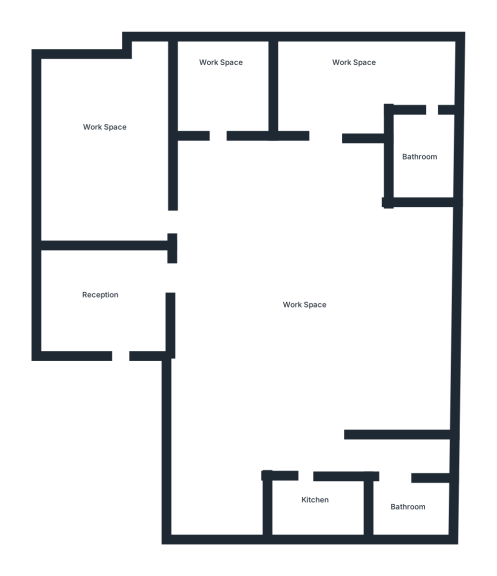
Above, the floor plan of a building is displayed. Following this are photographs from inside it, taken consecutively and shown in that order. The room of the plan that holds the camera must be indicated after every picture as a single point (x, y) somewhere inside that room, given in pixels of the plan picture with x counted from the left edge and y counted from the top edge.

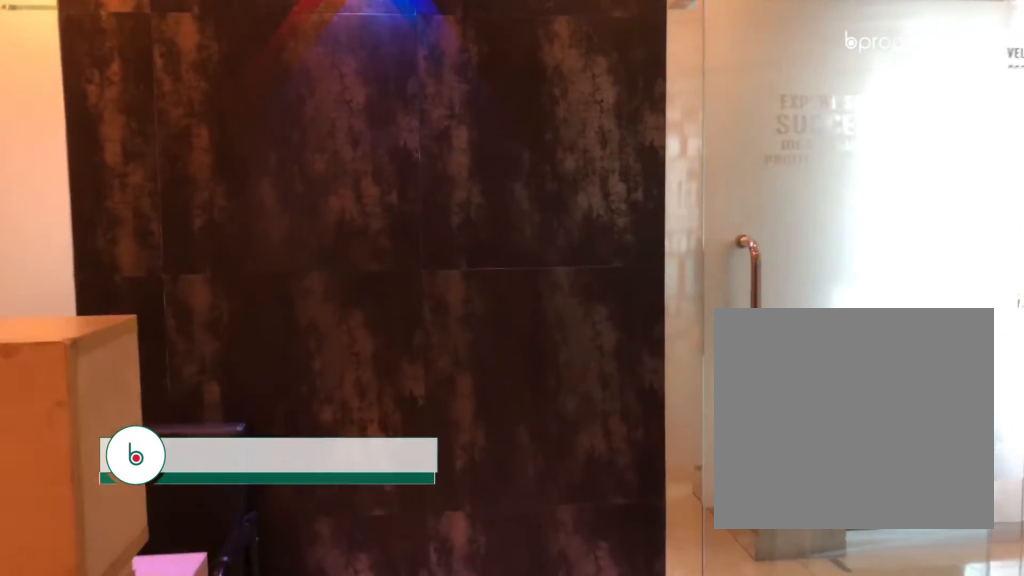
(112, 313)
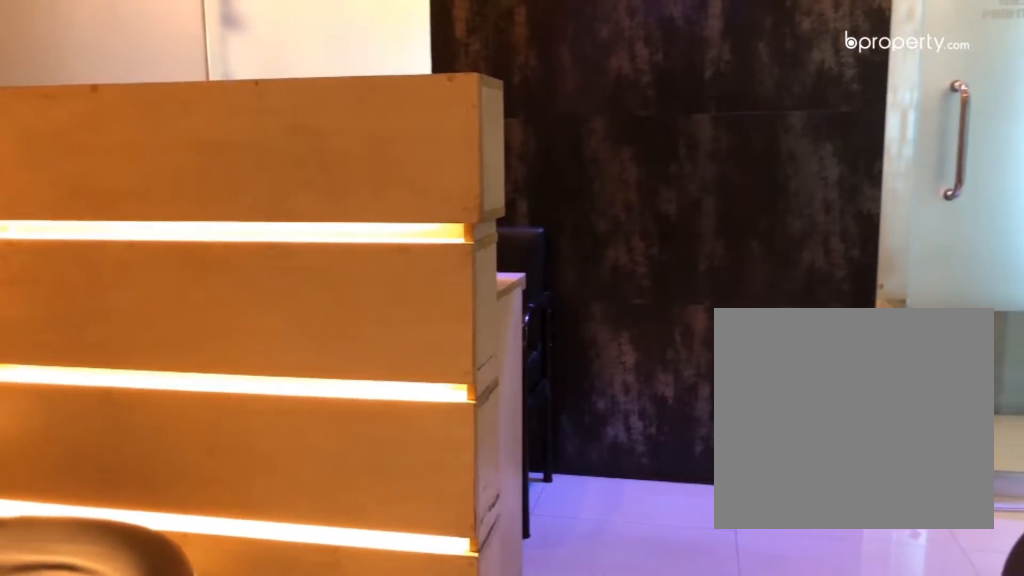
(111, 312)
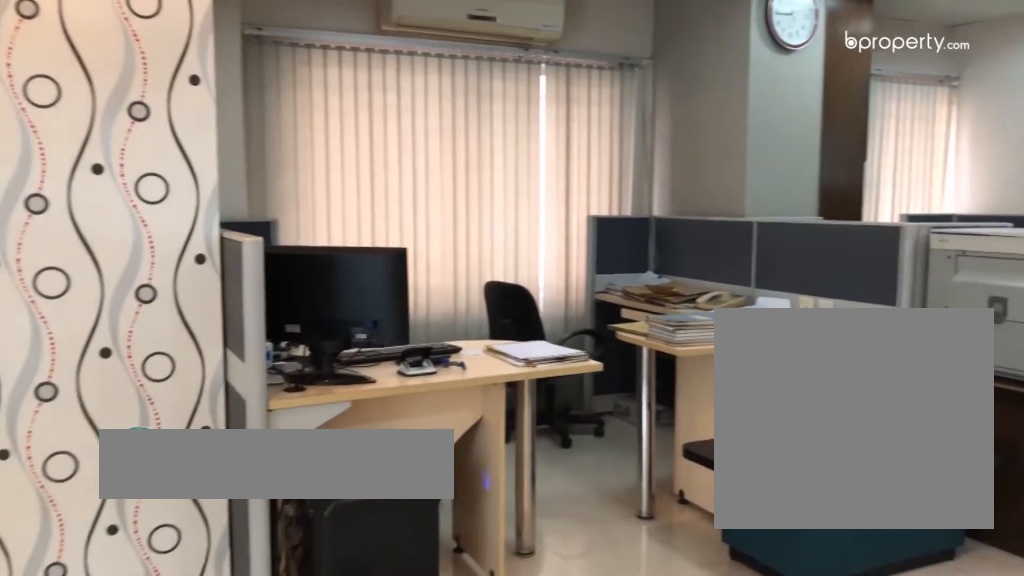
(308, 319)
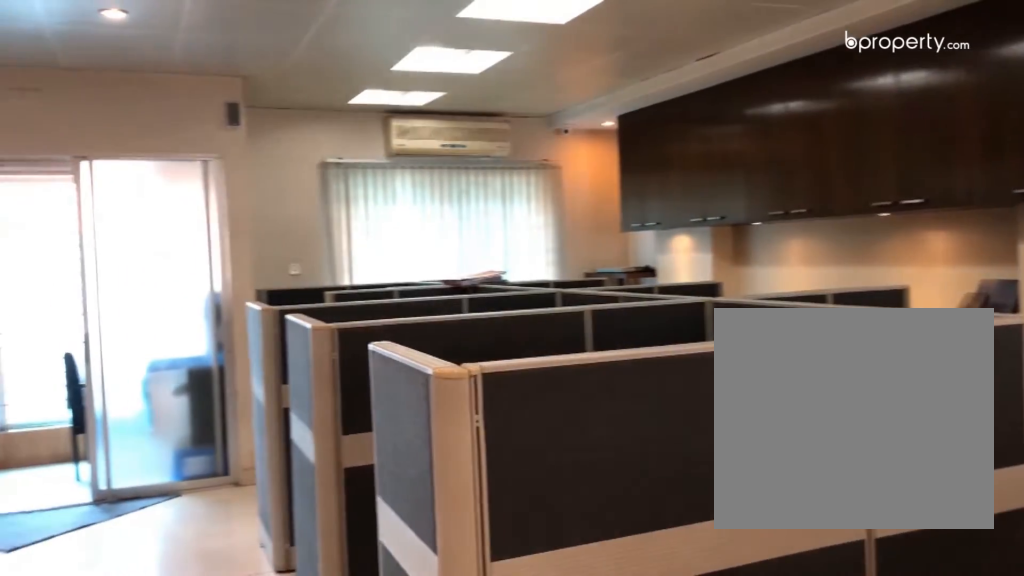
(308, 318)
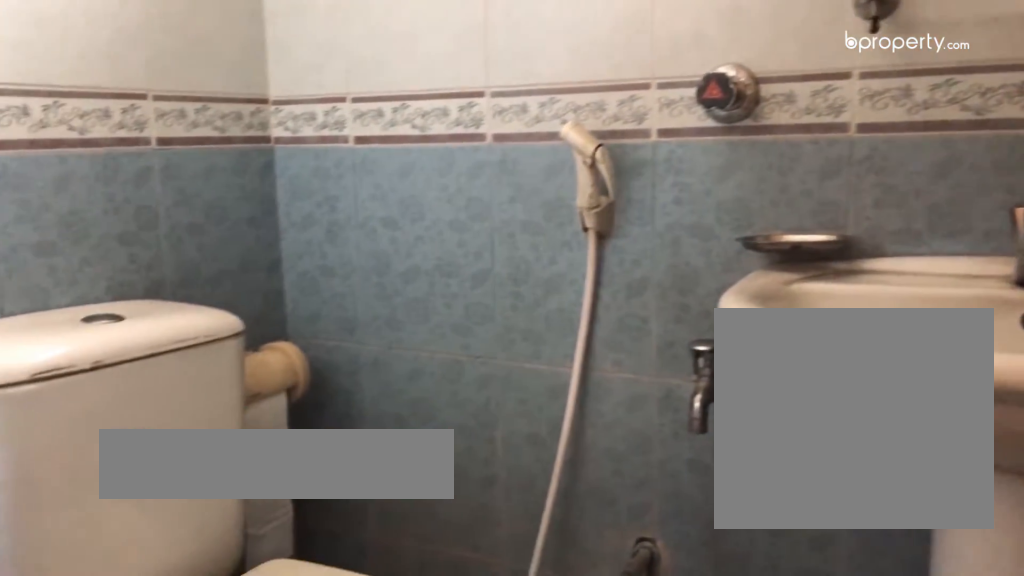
(409, 513)
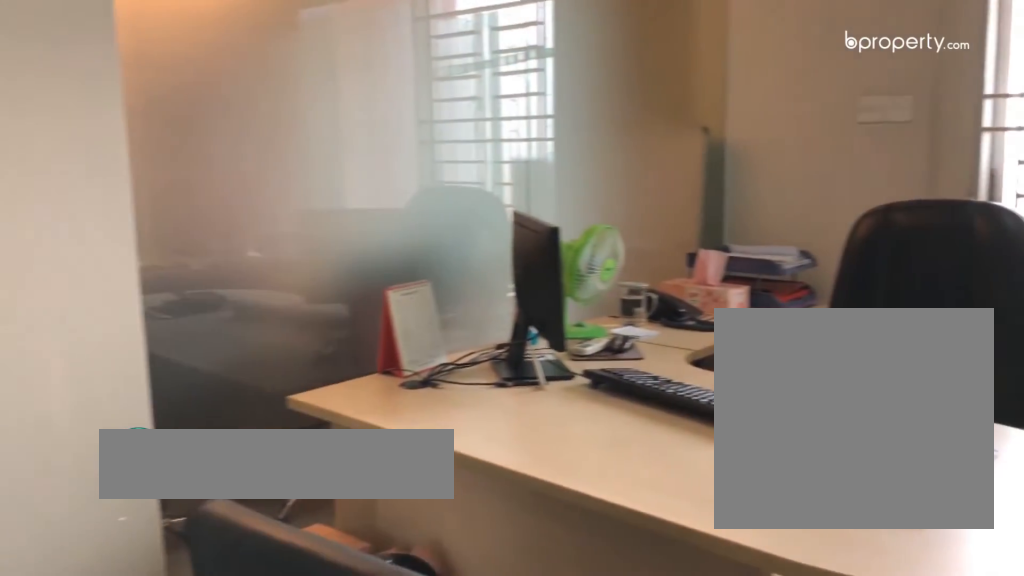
(226, 71)
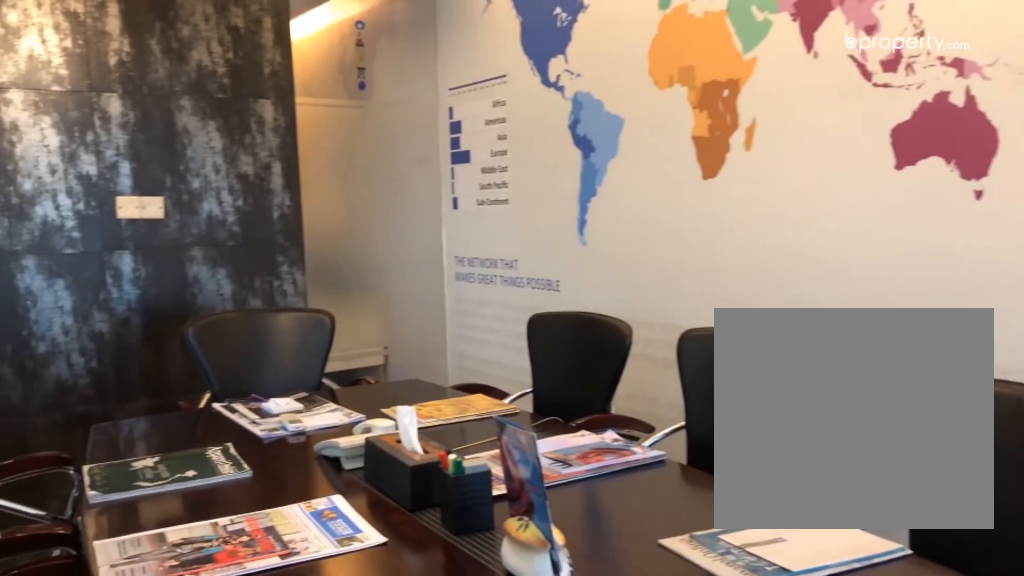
(112, 137)
